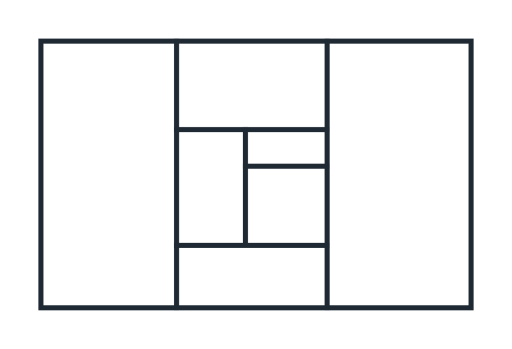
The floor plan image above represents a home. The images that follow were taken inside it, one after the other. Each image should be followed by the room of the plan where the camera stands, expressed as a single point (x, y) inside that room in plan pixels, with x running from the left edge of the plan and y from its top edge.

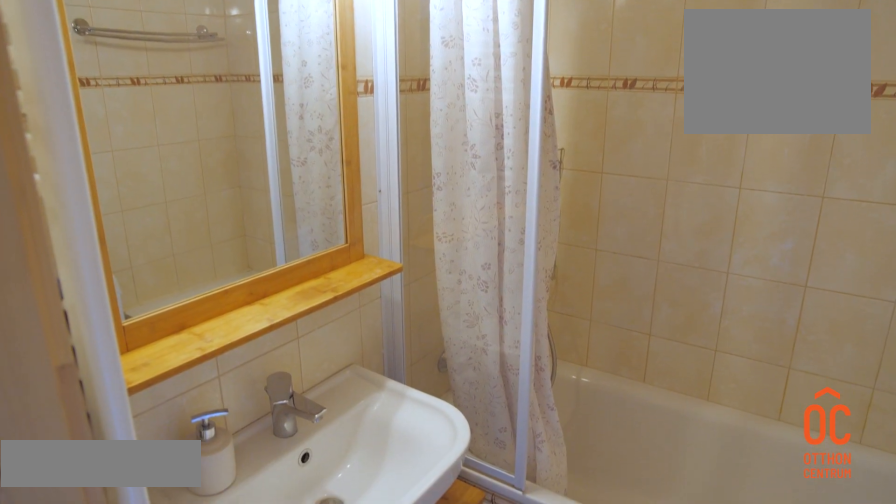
(284, 201)
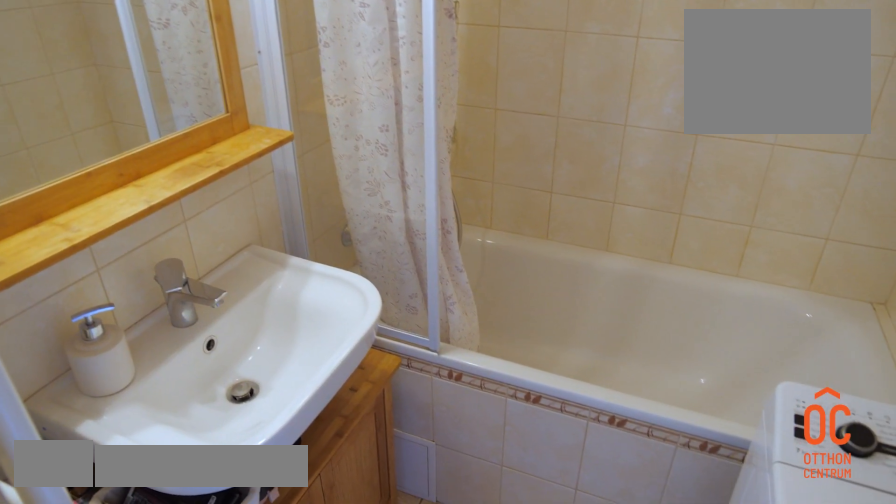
(284, 201)
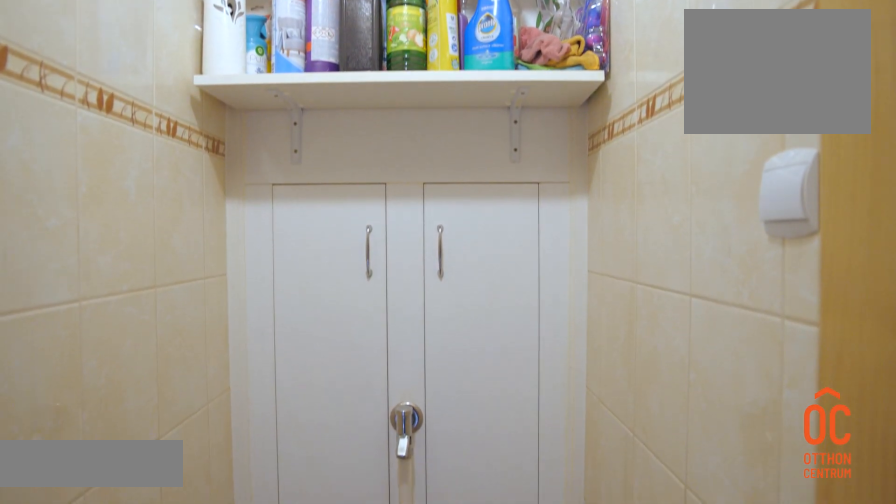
(283, 152)
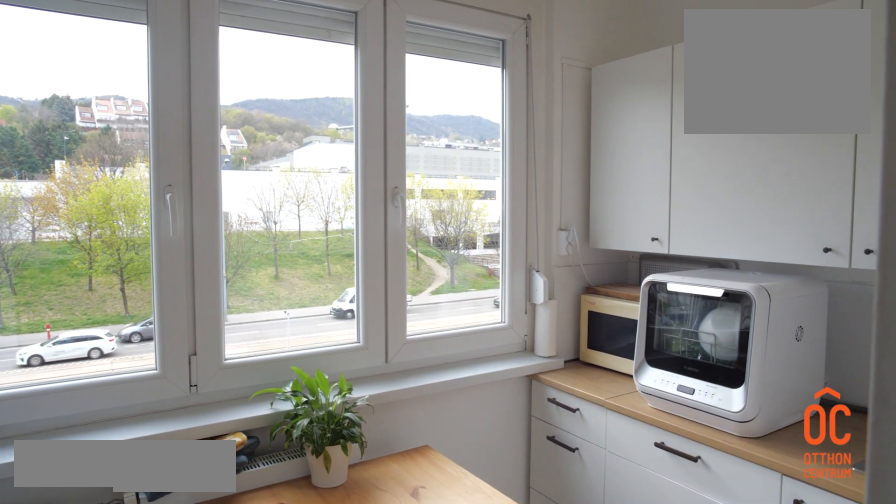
(253, 84)
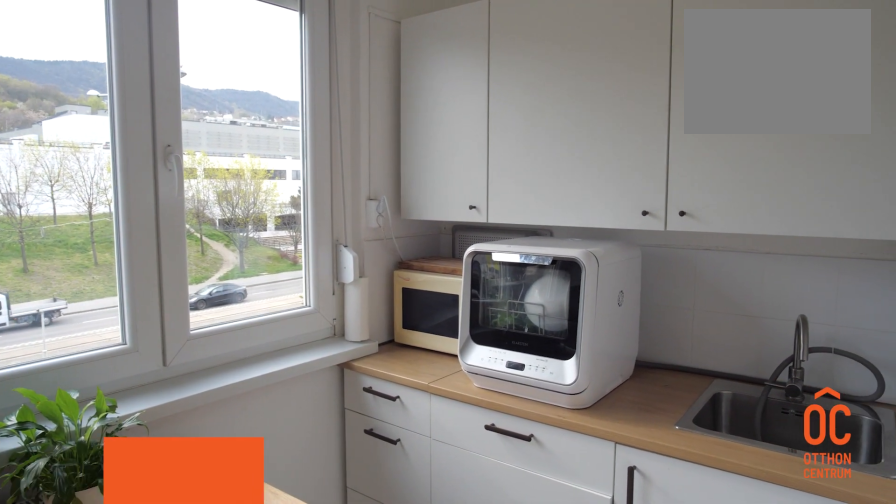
(253, 84)
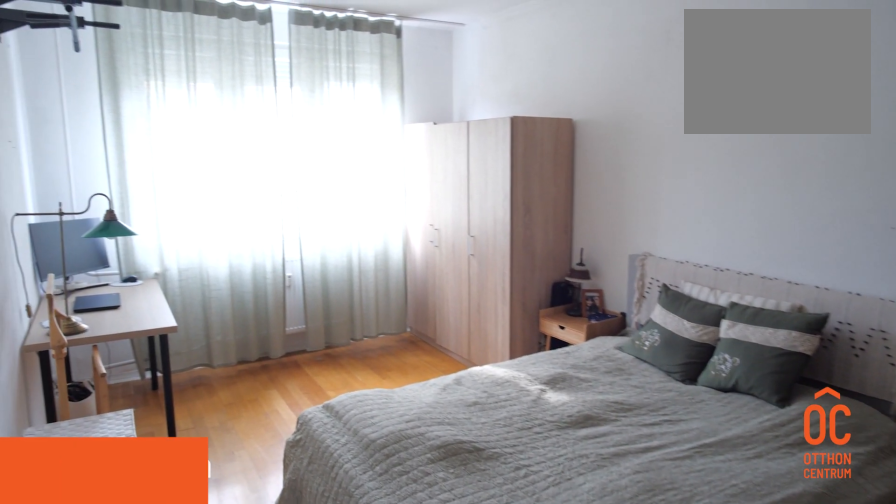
(400, 183)
